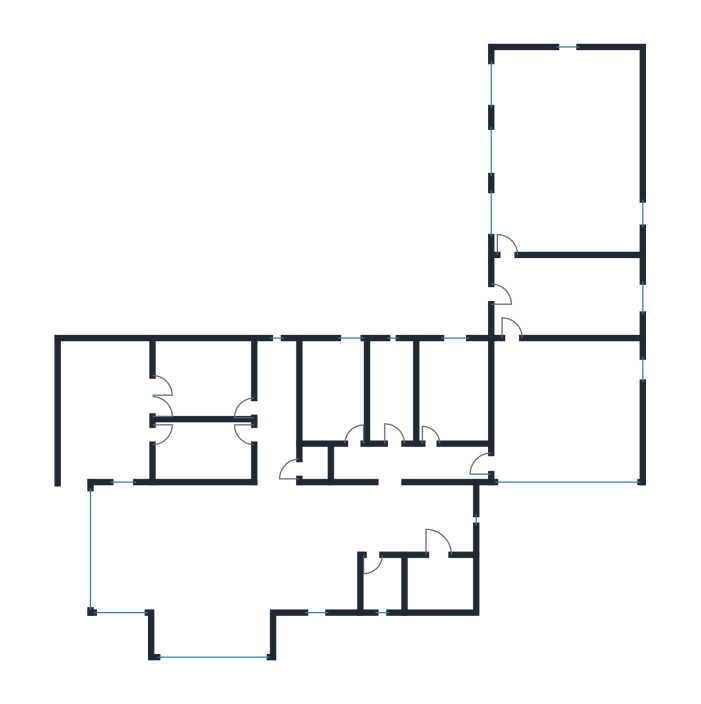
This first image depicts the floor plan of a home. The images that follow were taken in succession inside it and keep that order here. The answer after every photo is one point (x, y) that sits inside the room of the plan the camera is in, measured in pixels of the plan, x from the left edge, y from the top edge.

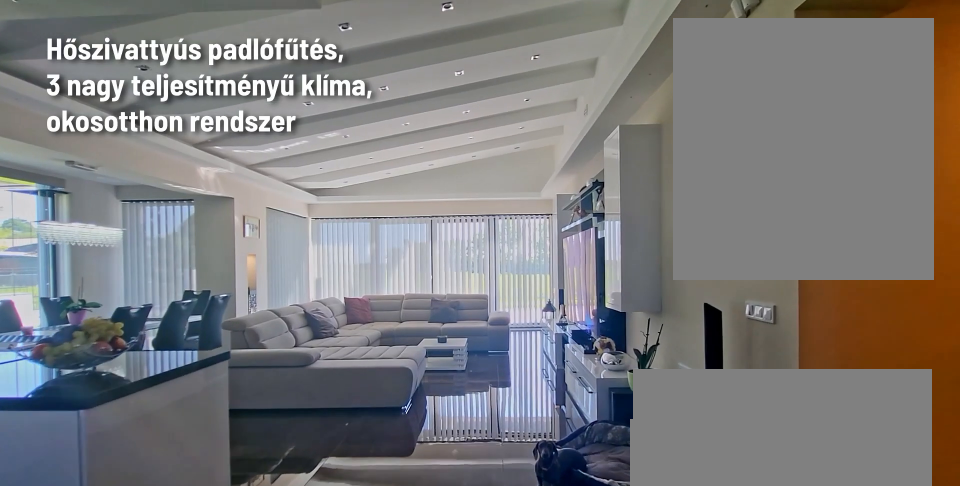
(392, 514)
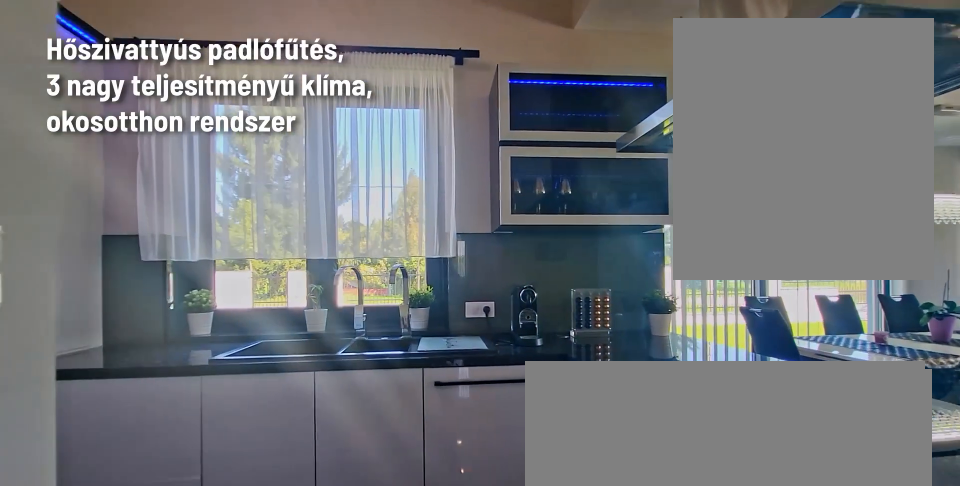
(238, 548)
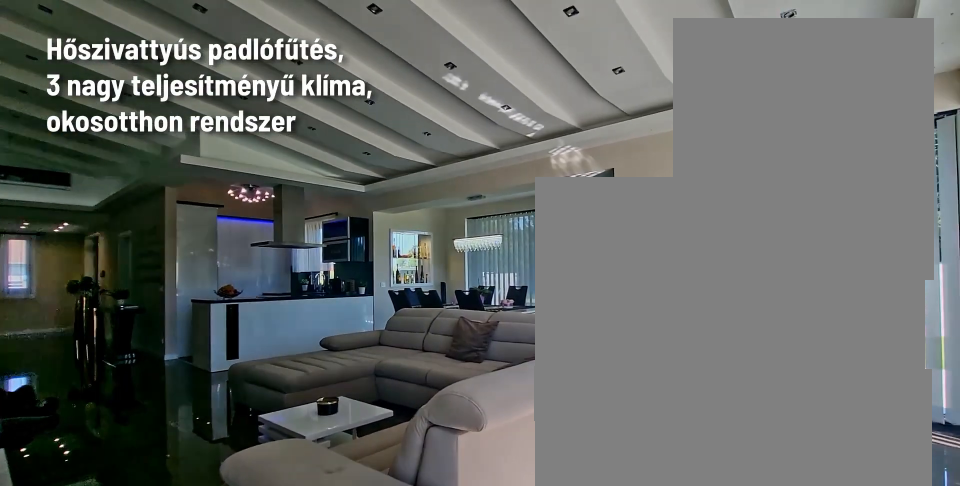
(238, 548)
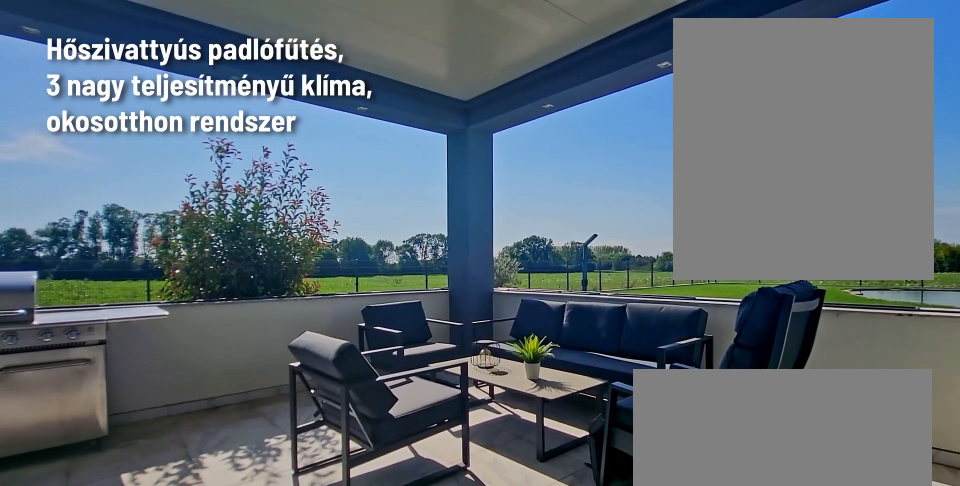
(106, 413)
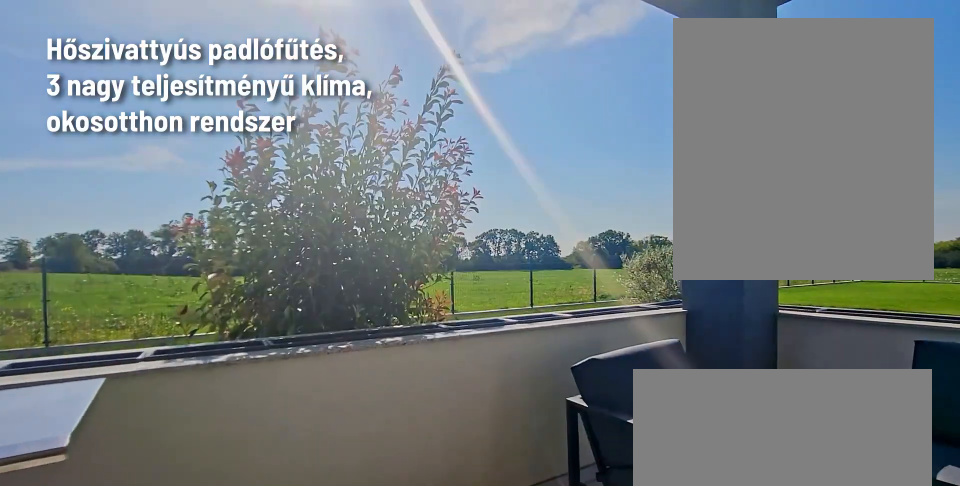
(106, 412)
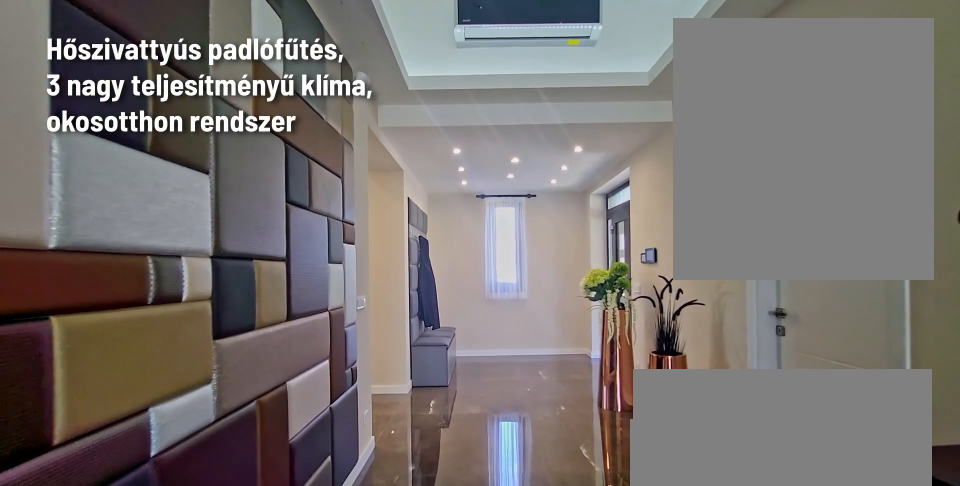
(385, 517)
